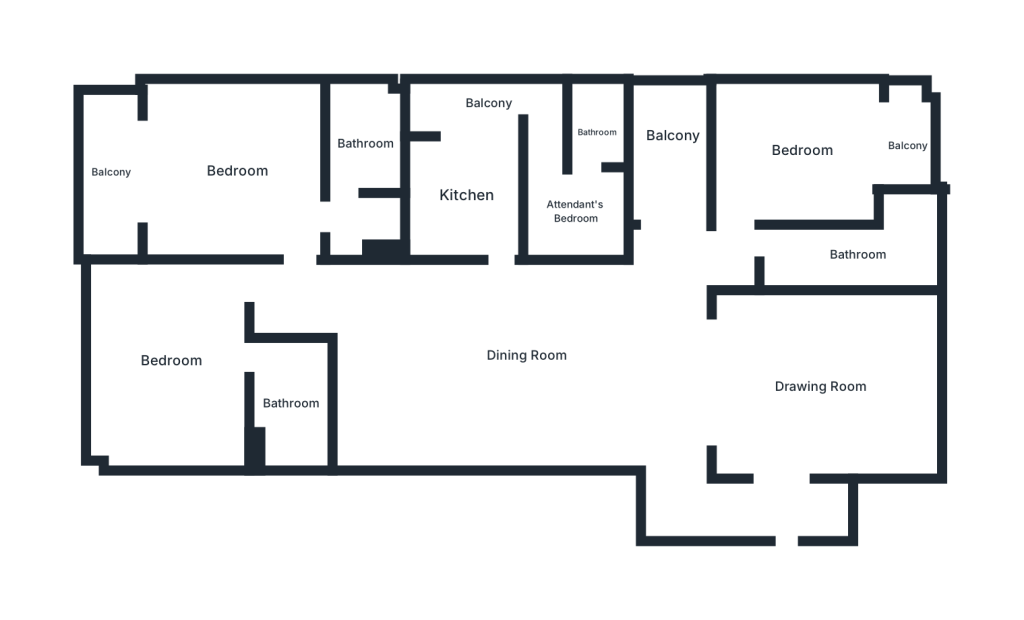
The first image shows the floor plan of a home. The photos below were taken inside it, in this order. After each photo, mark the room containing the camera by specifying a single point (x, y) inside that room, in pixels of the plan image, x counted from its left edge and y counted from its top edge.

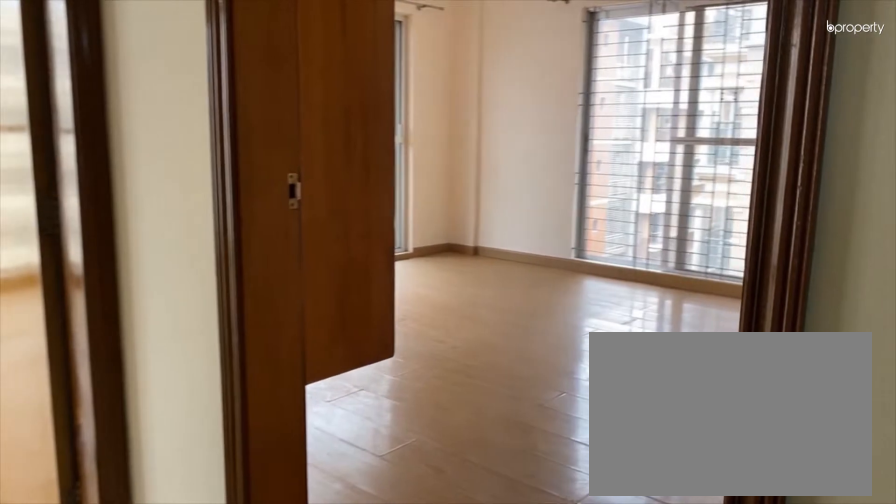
(316, 283)
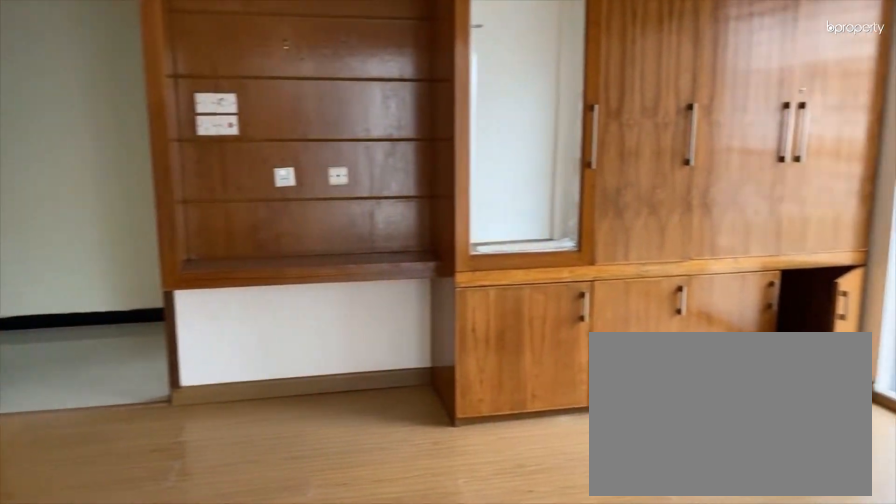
(237, 169)
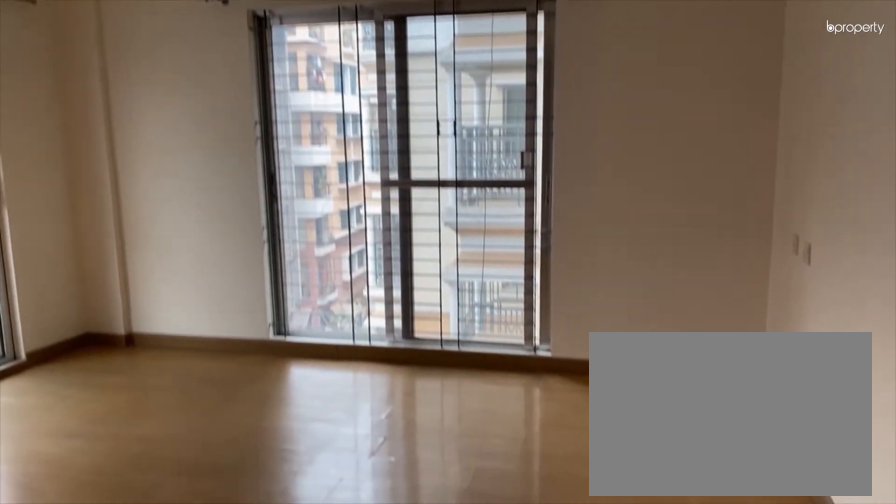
(237, 169)
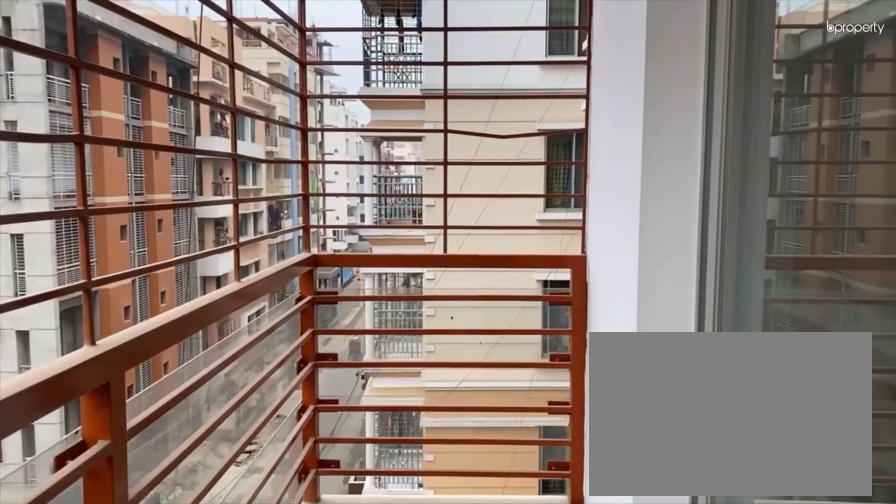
(109, 170)
